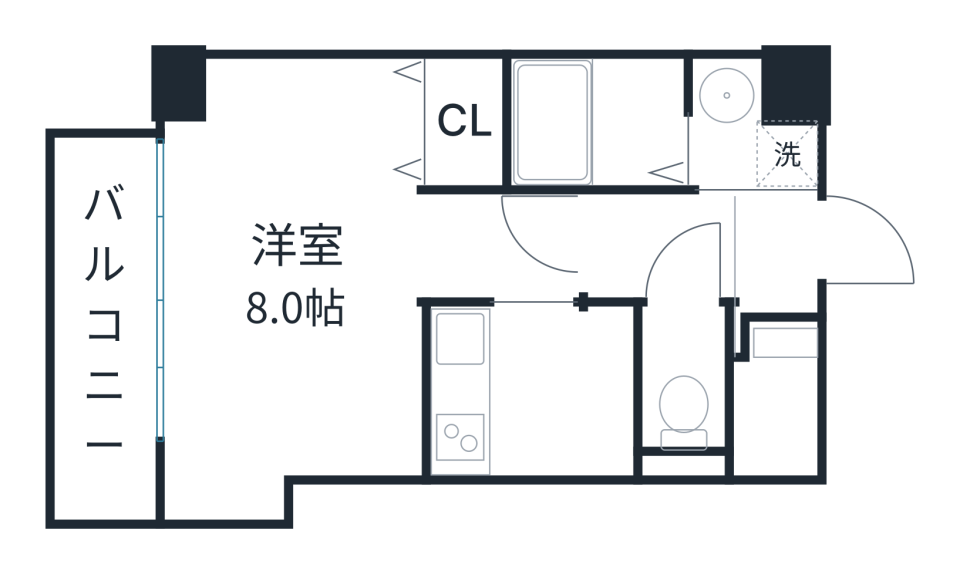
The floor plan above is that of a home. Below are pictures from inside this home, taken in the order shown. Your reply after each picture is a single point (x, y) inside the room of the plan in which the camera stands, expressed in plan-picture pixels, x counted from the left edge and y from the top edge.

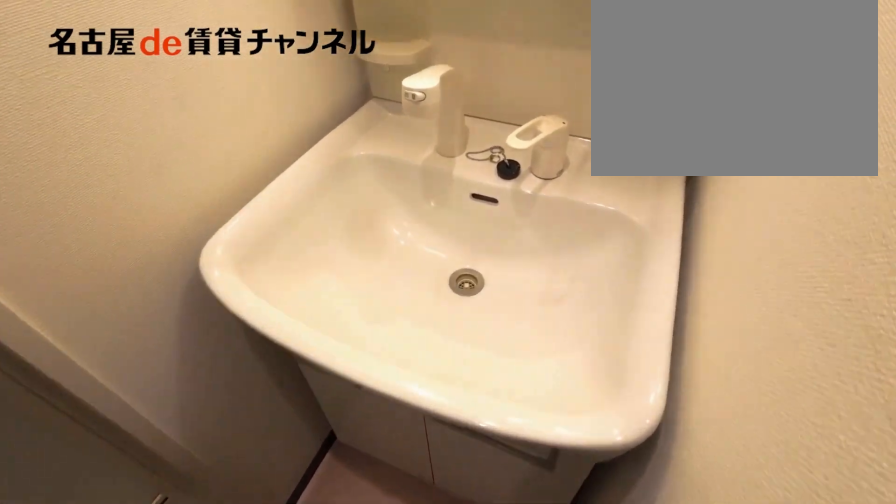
(746, 131)
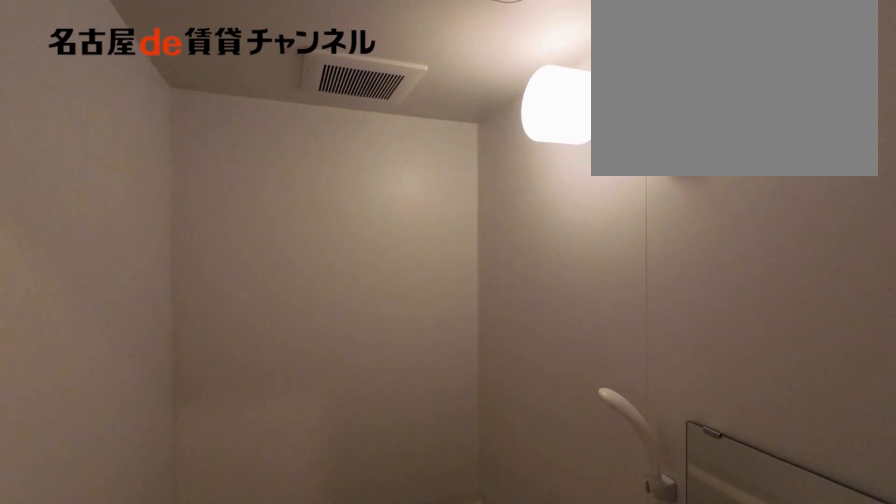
(598, 122)
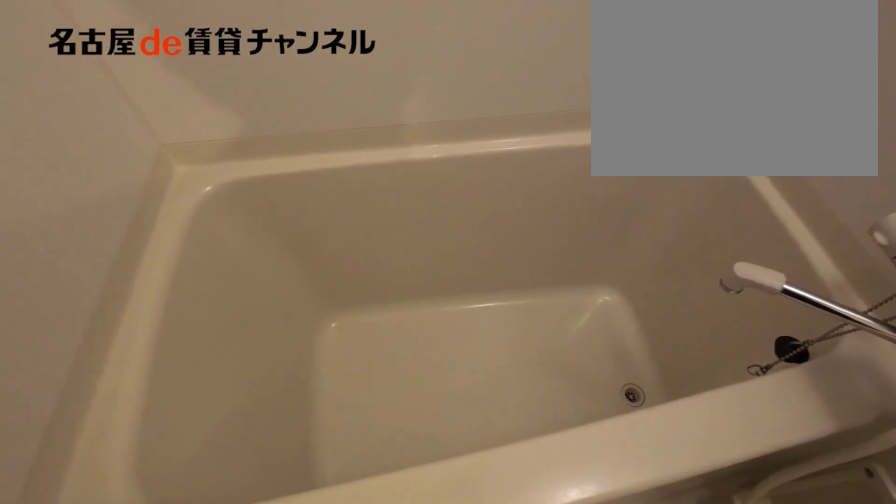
(598, 122)
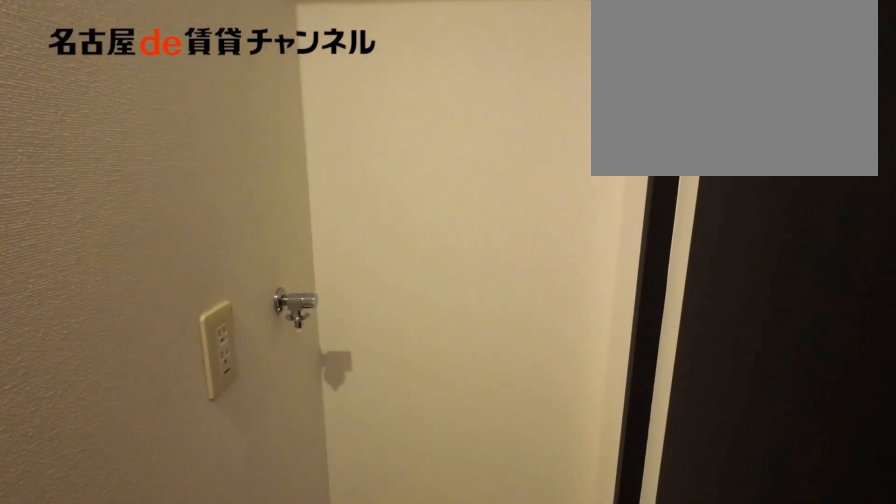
(746, 131)
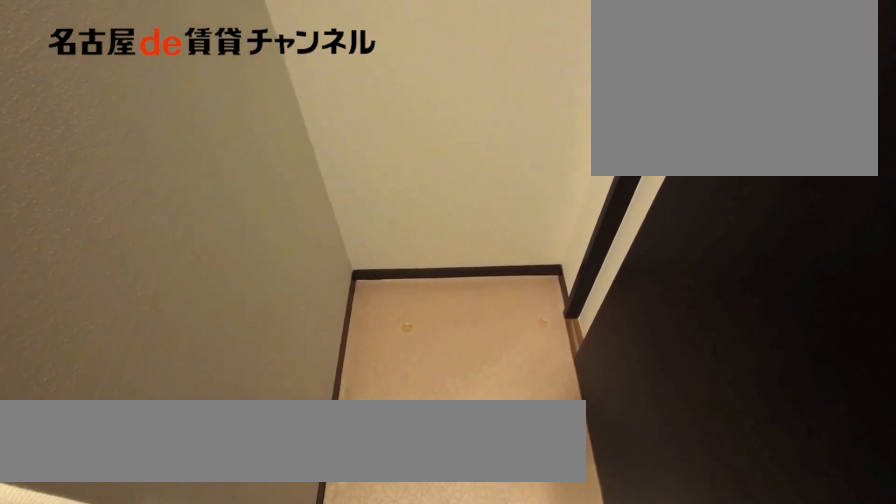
(746, 131)
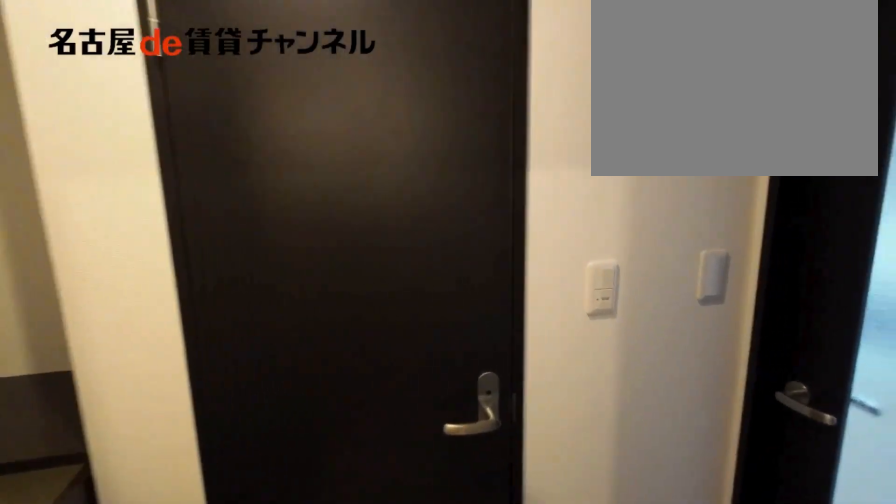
(661, 247)
